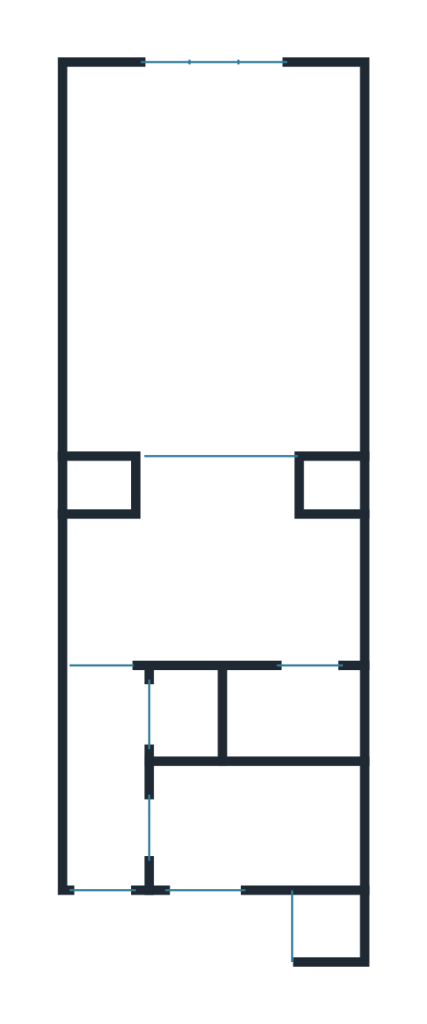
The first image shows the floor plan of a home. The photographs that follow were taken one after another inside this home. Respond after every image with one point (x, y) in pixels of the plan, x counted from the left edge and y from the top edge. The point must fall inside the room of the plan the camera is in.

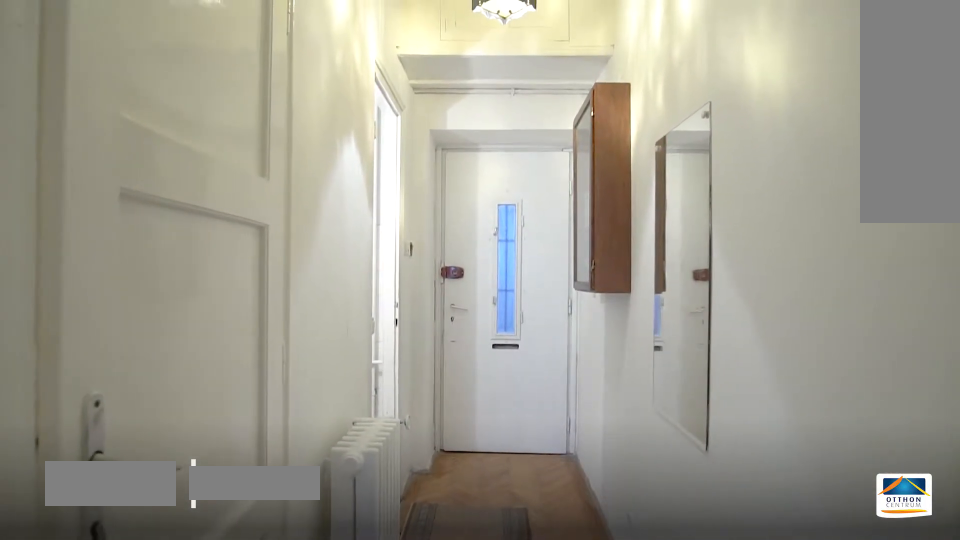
(105, 788)
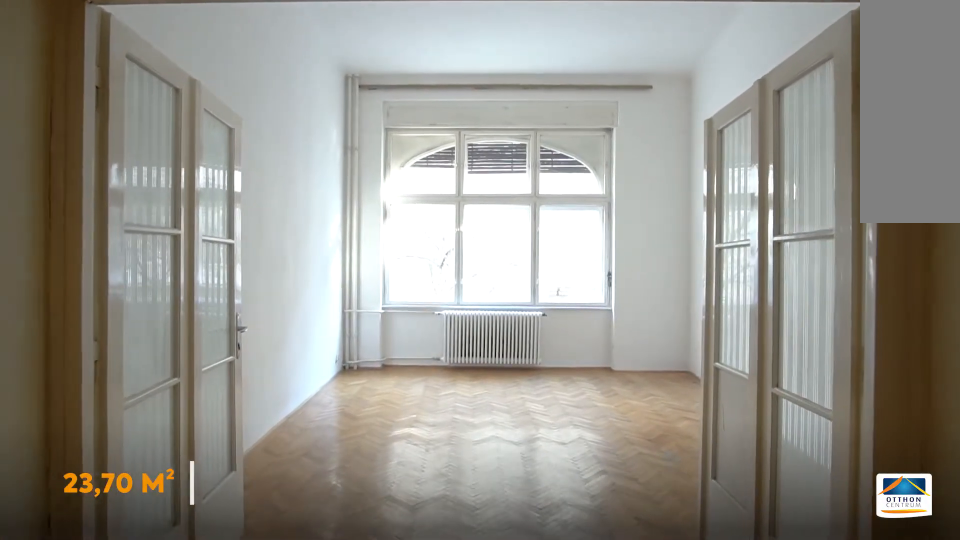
(220, 265)
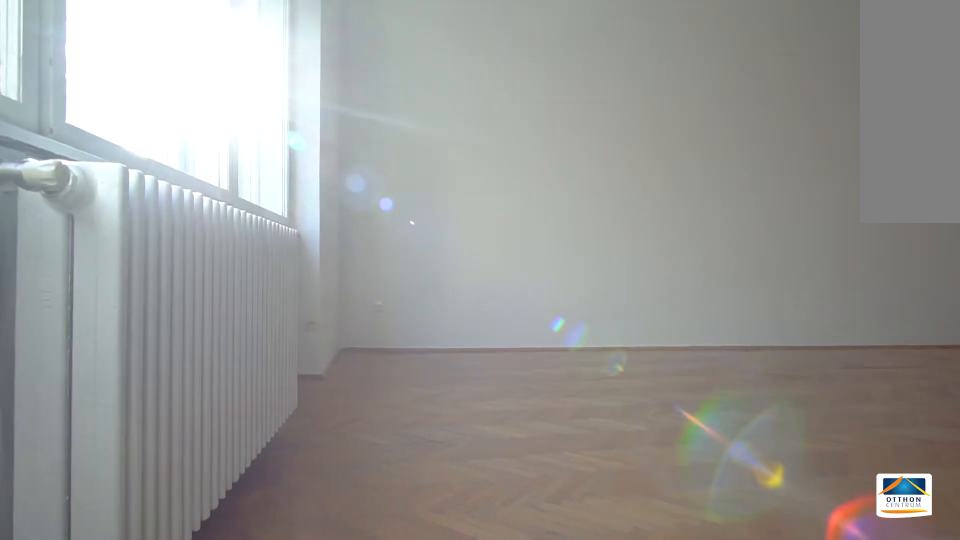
(221, 265)
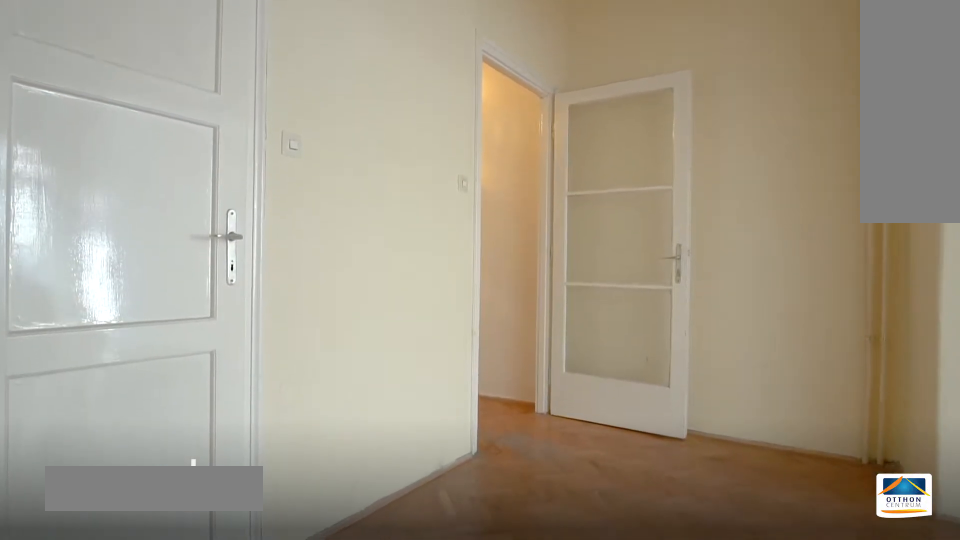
(220, 578)
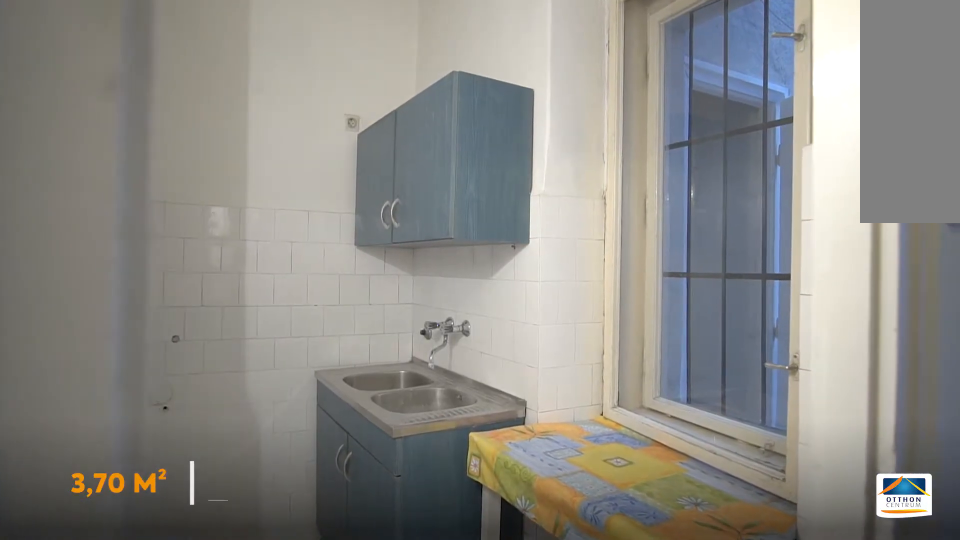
(251, 825)
